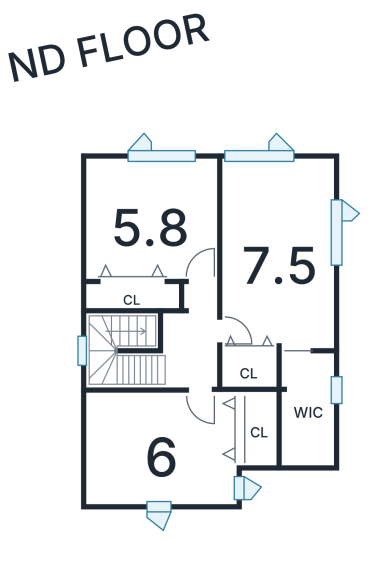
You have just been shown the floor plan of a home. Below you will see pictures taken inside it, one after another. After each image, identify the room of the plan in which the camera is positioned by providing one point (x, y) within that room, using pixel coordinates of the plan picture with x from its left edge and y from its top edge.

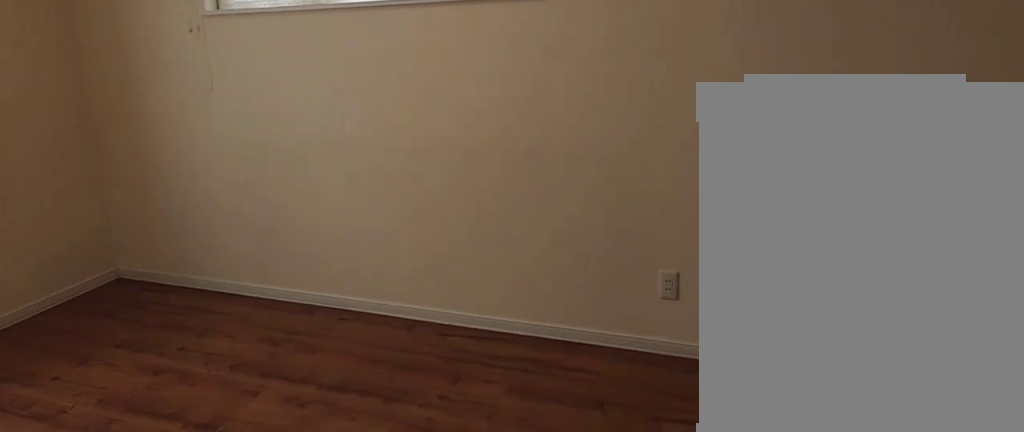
(276, 271)
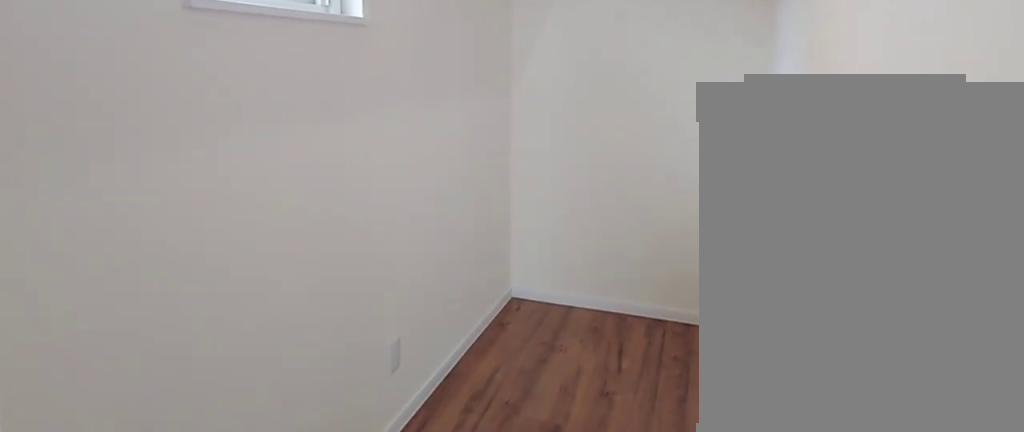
(307, 421)
